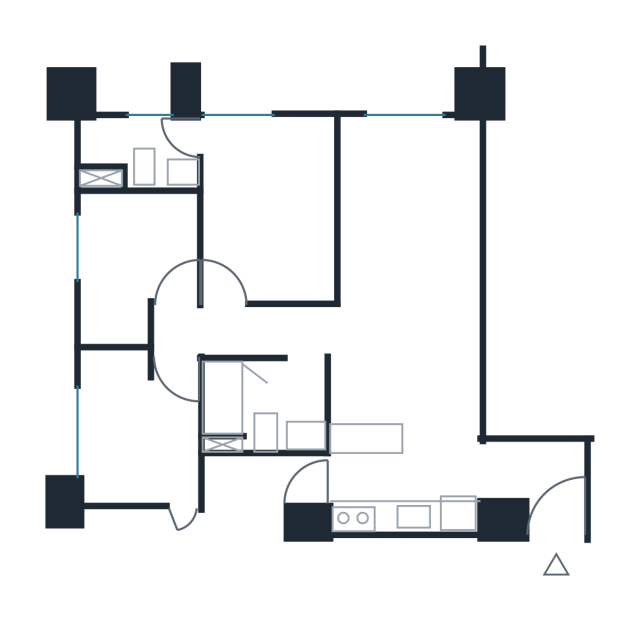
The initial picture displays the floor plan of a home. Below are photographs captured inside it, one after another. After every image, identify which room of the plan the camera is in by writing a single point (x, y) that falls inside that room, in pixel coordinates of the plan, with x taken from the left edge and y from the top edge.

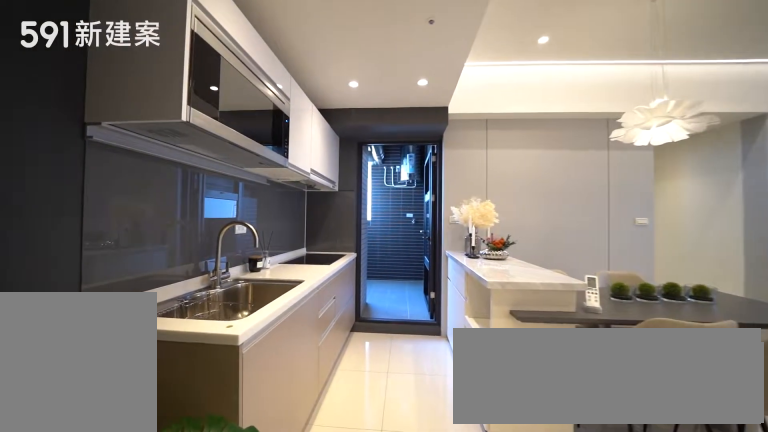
(404, 494)
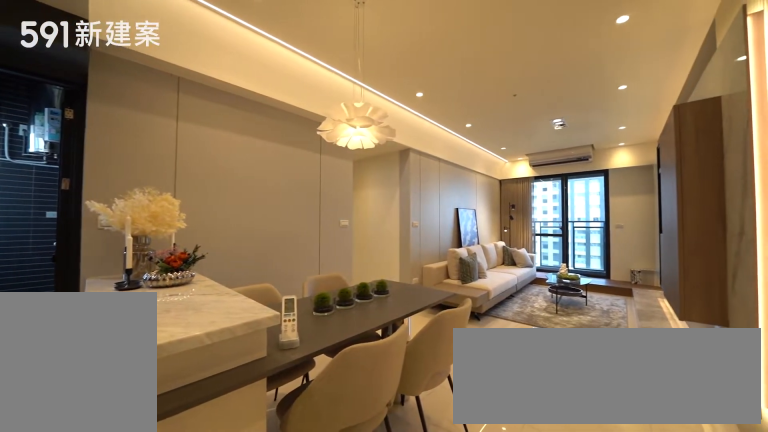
(406, 390)
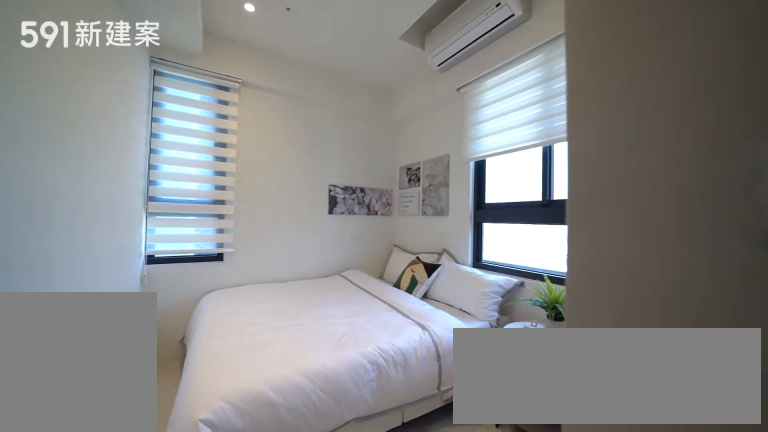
(137, 427)
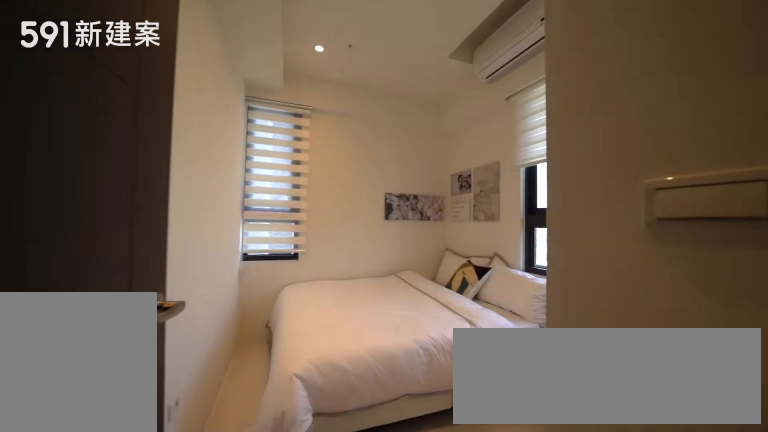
(137, 427)
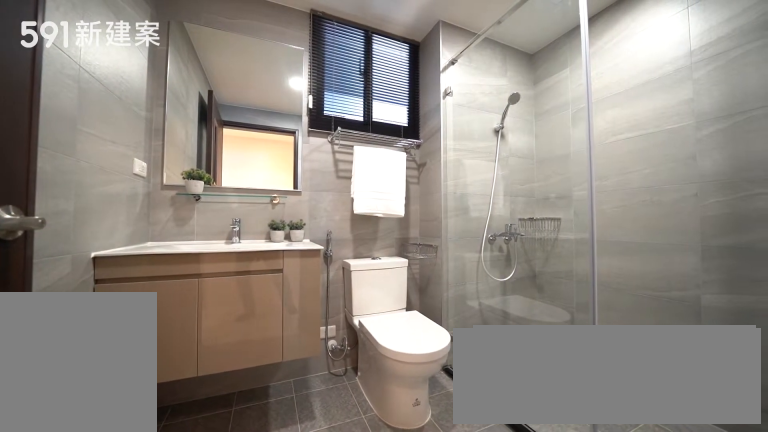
(262, 407)
